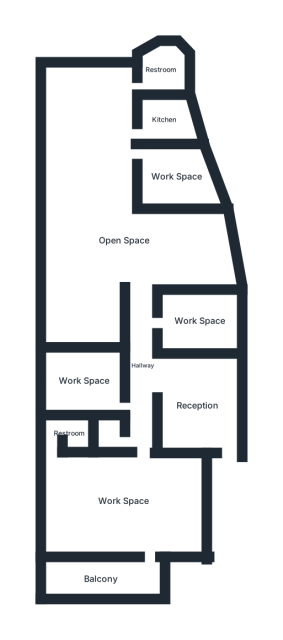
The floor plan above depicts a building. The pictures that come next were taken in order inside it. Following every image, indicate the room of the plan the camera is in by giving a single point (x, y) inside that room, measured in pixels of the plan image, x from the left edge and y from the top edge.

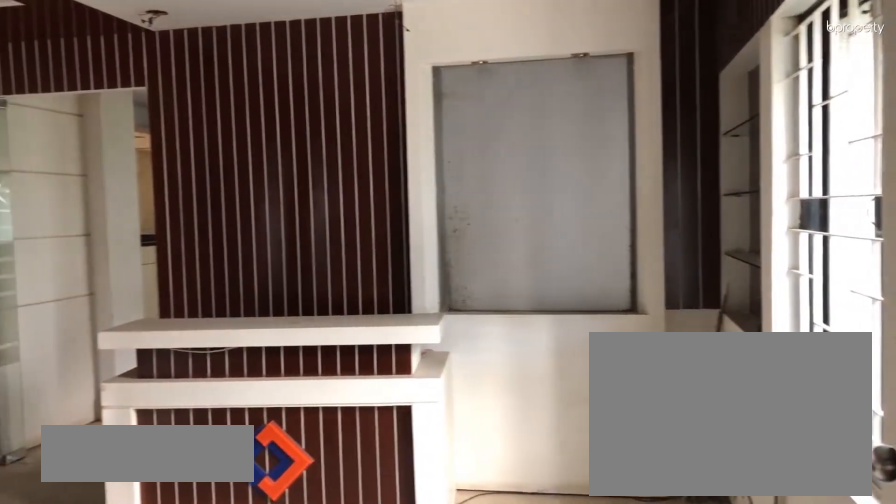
(198, 405)
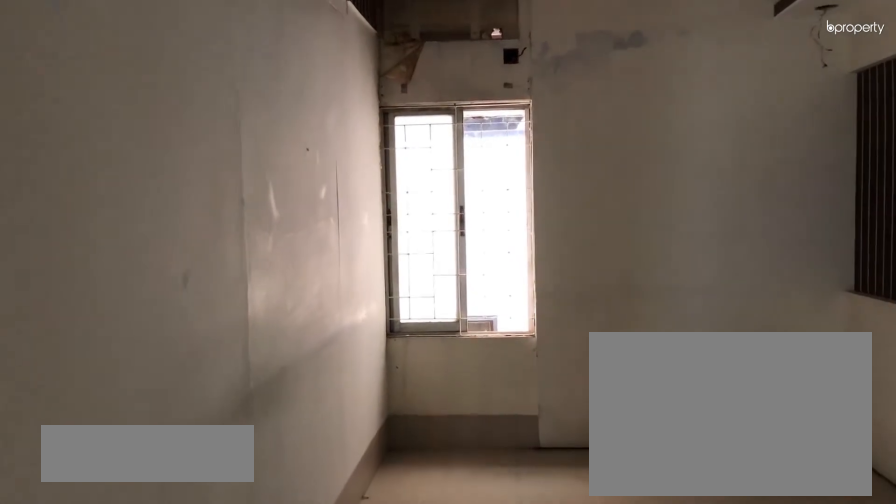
(85, 383)
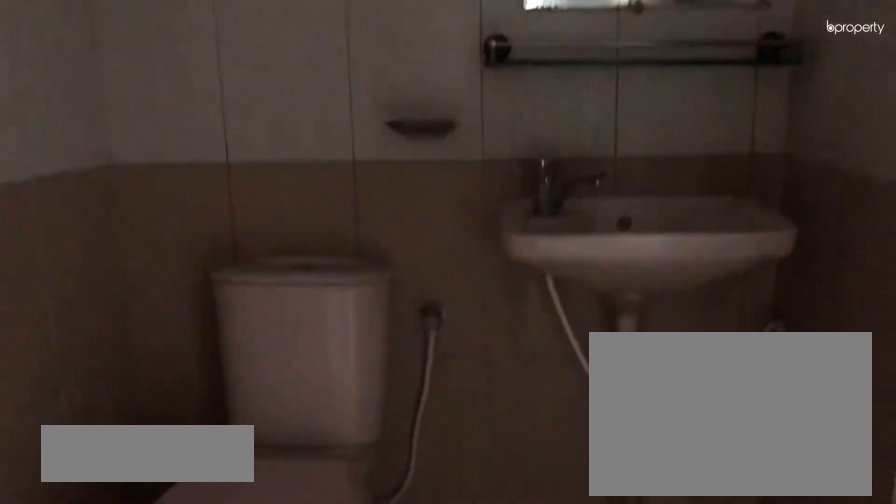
(110, 436)
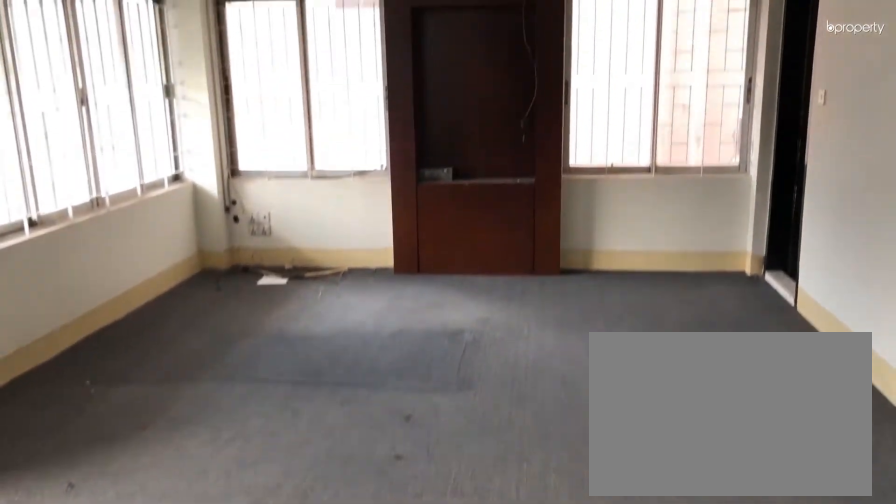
(123, 502)
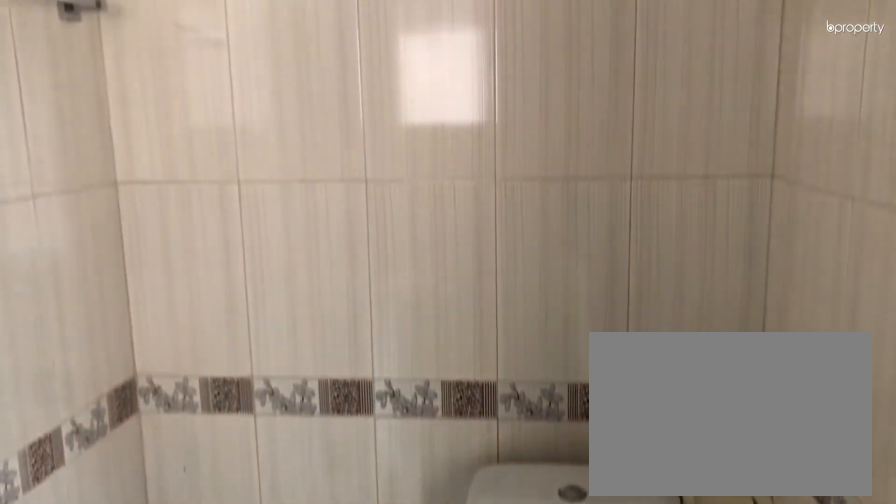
(66, 436)
